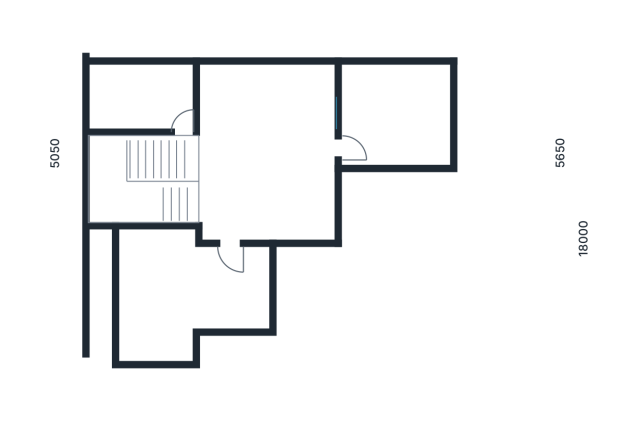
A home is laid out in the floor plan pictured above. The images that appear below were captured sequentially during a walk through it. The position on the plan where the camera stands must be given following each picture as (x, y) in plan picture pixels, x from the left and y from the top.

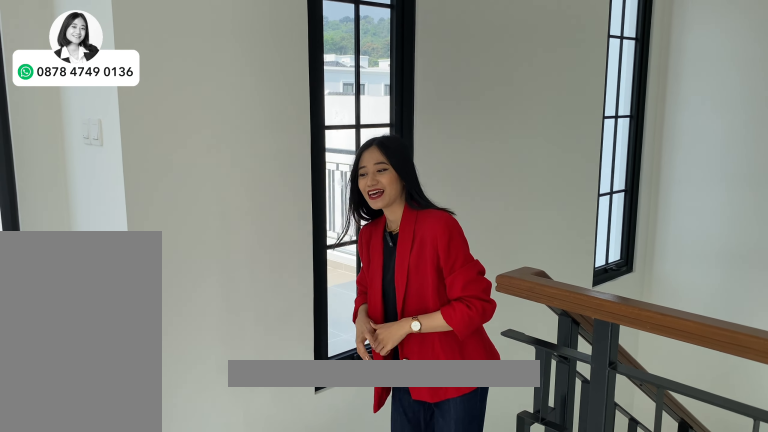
(249, 180)
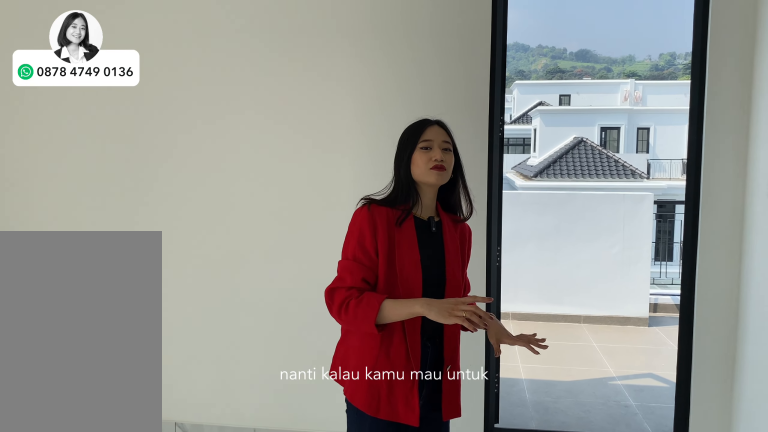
(249, 180)
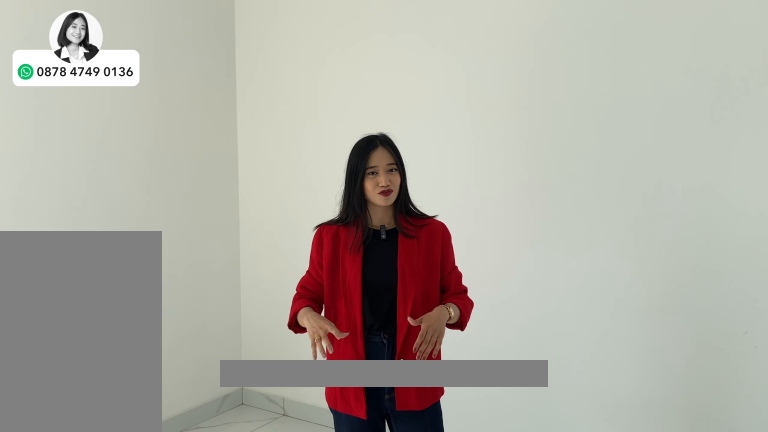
(249, 180)
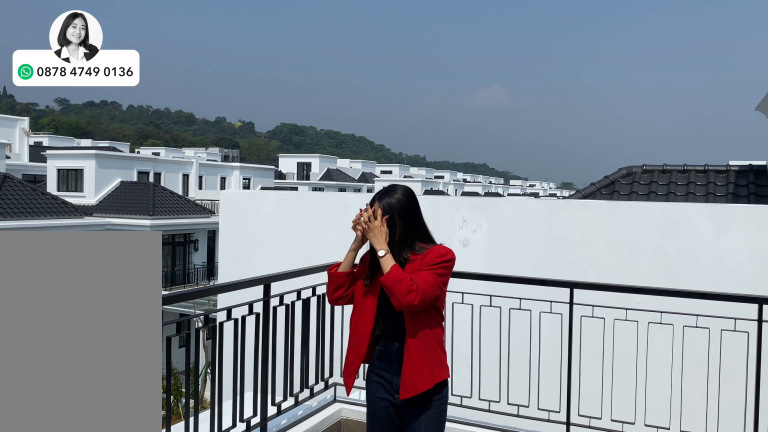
(174, 290)
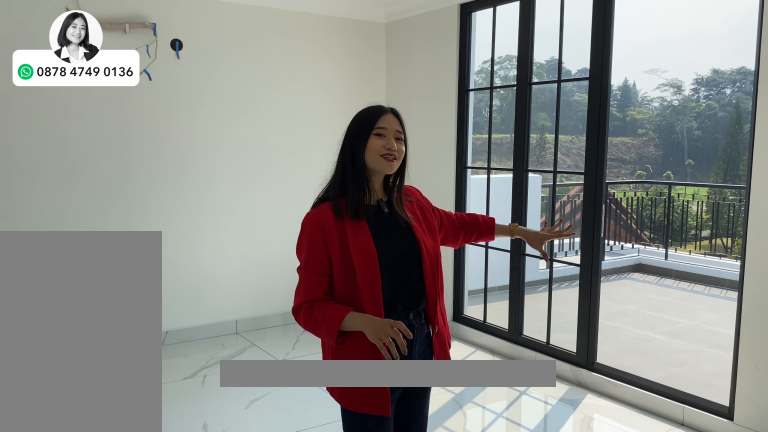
(259, 117)
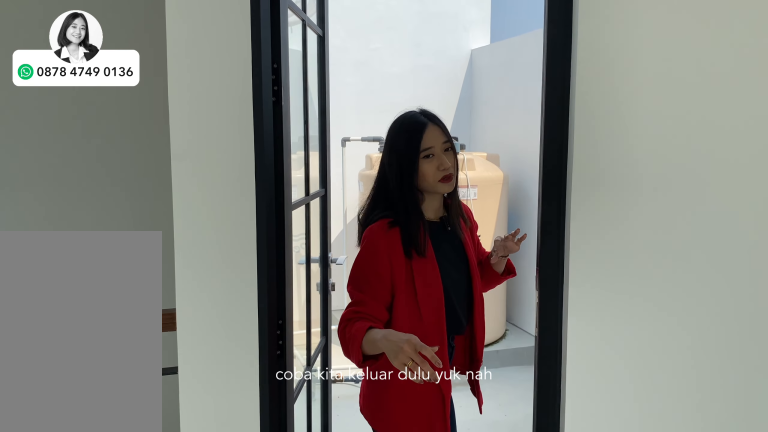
(262, 150)
